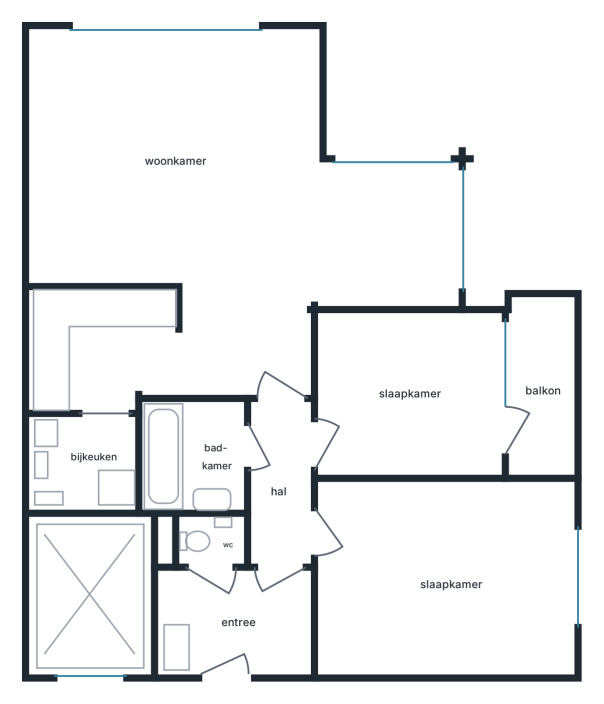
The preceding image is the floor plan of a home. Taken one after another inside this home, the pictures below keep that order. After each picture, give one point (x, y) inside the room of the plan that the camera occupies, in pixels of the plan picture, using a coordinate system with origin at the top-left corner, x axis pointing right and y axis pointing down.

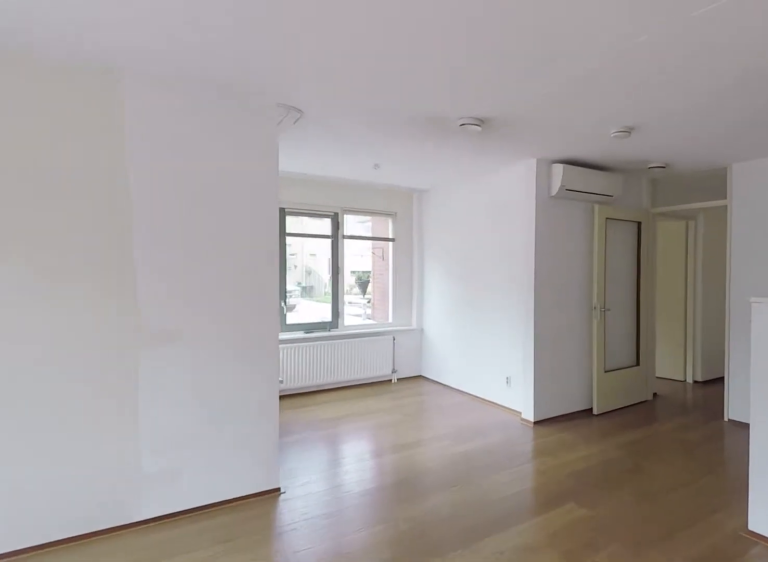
(223, 183)
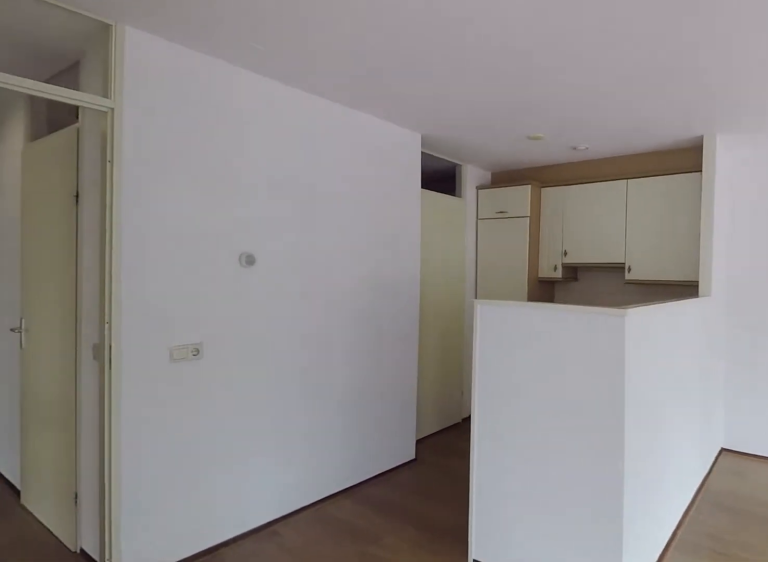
(225, 187)
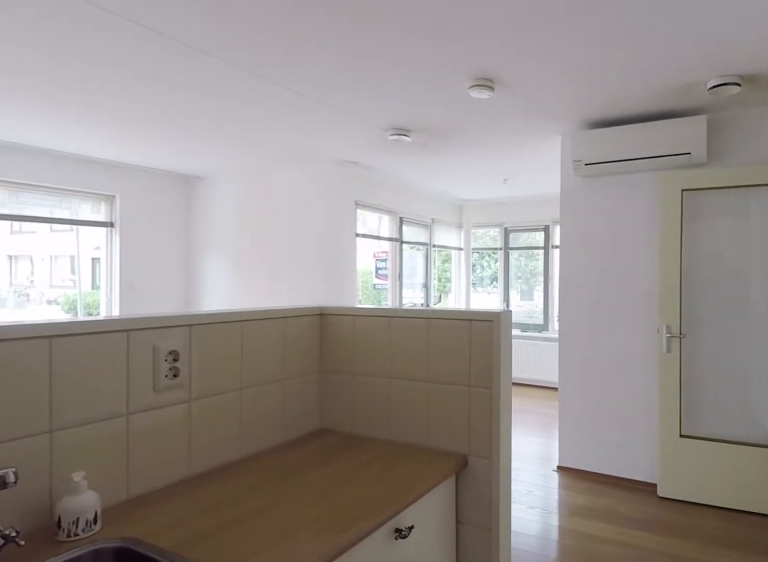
(82, 332)
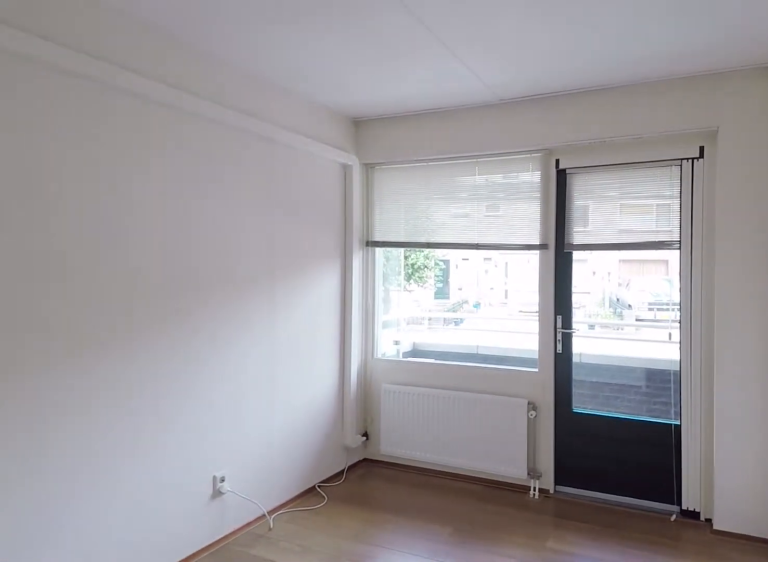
(408, 395)
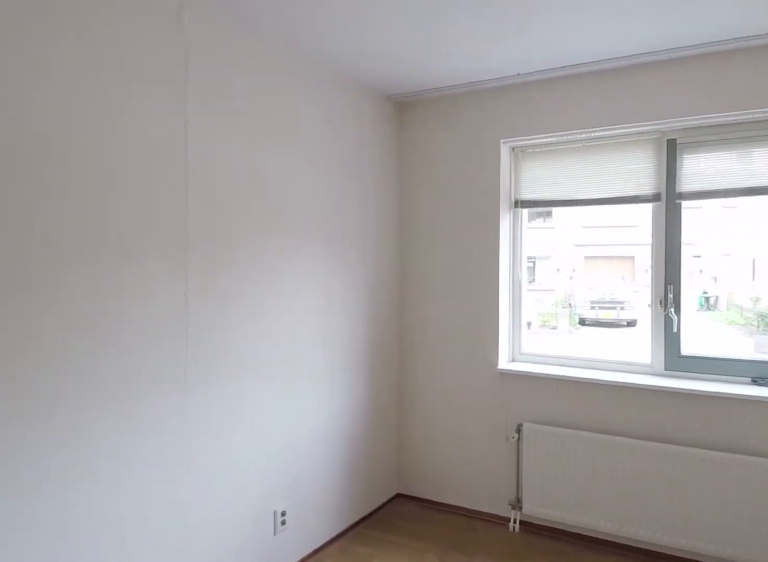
(445, 577)
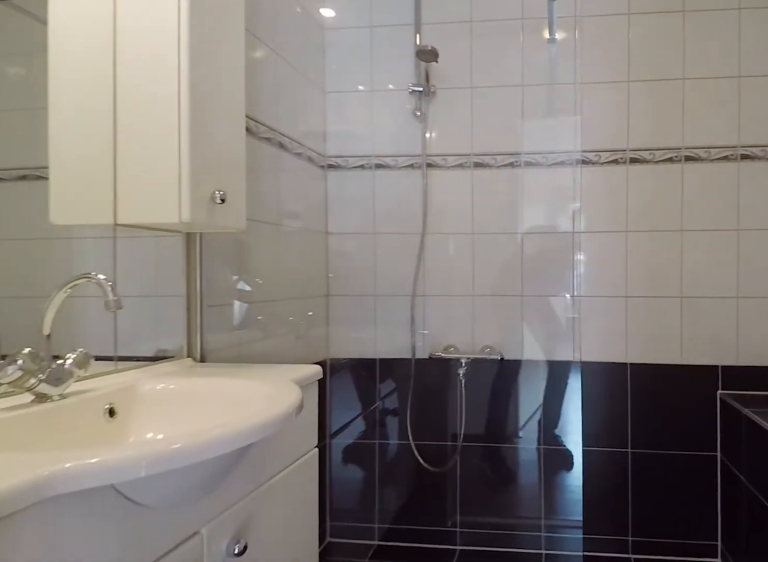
(192, 456)
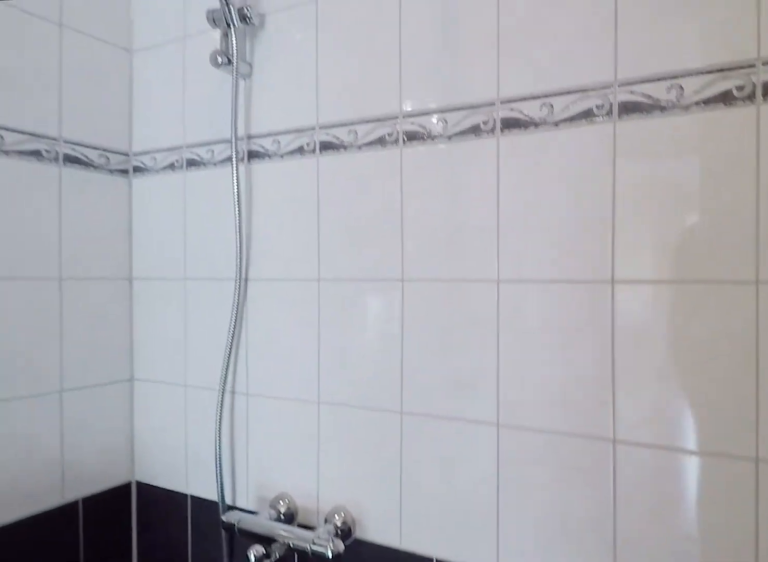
(192, 456)
